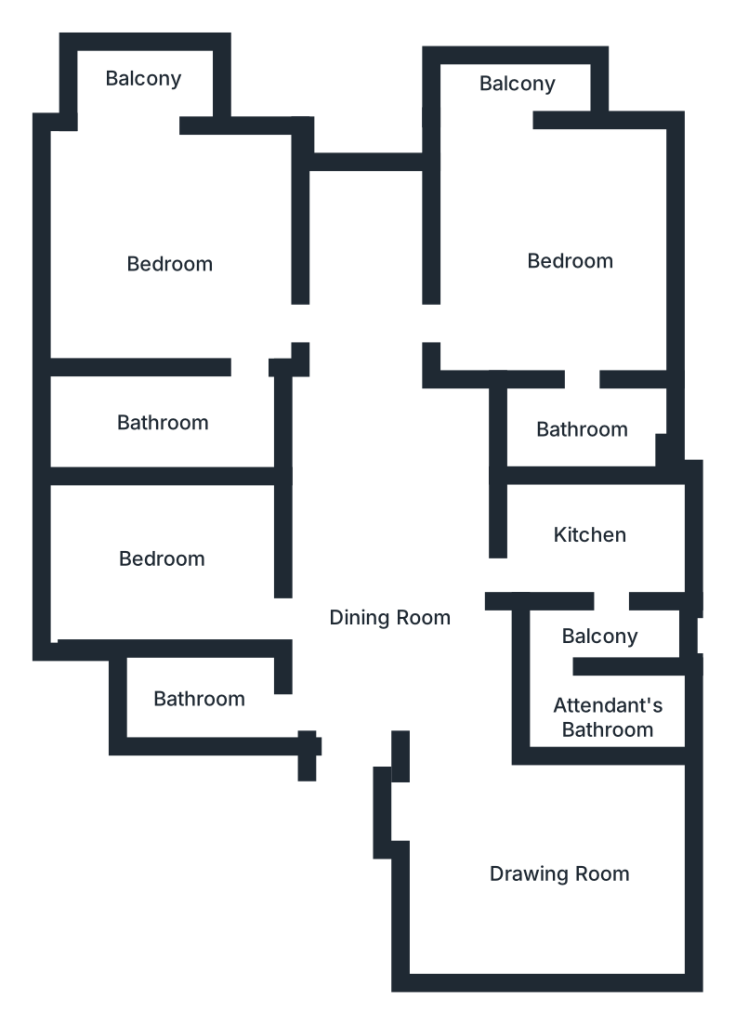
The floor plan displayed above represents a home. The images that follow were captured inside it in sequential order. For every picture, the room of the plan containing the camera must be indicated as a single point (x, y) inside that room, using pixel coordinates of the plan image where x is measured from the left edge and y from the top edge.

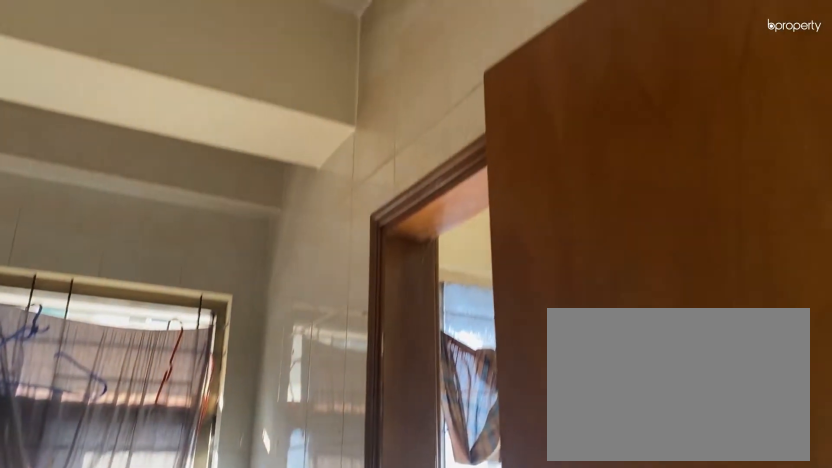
(586, 536)
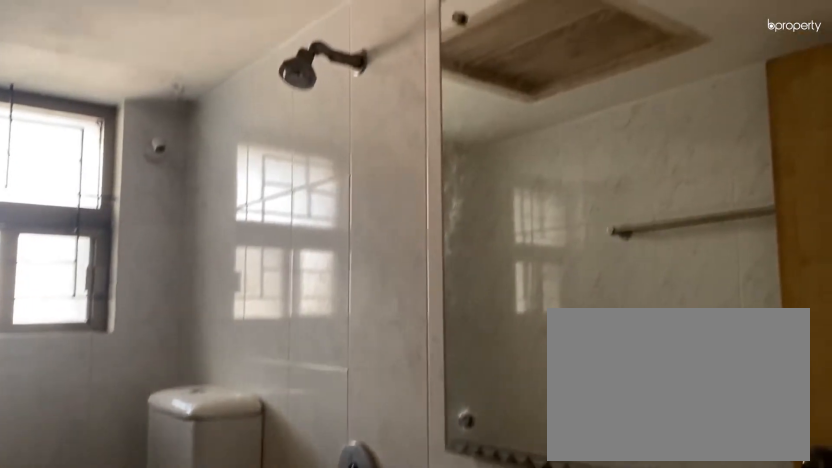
(197, 694)
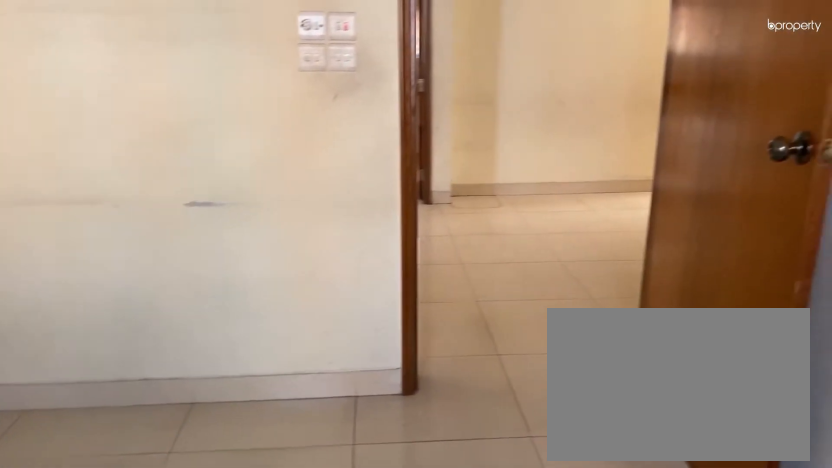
(160, 547)
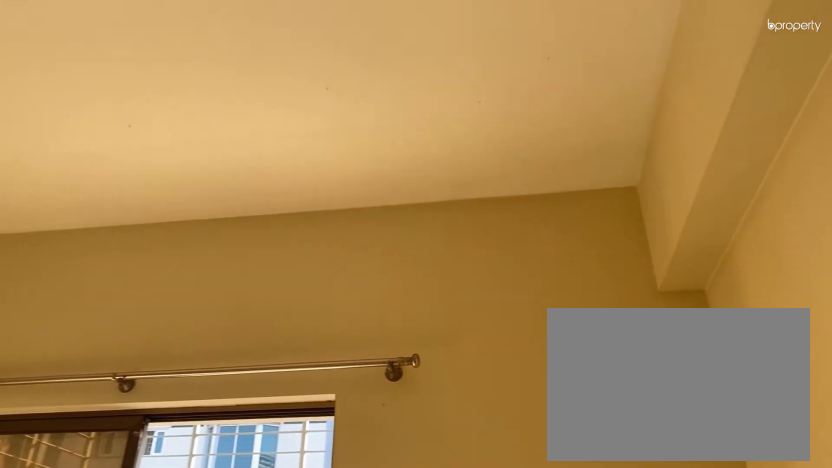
(176, 264)
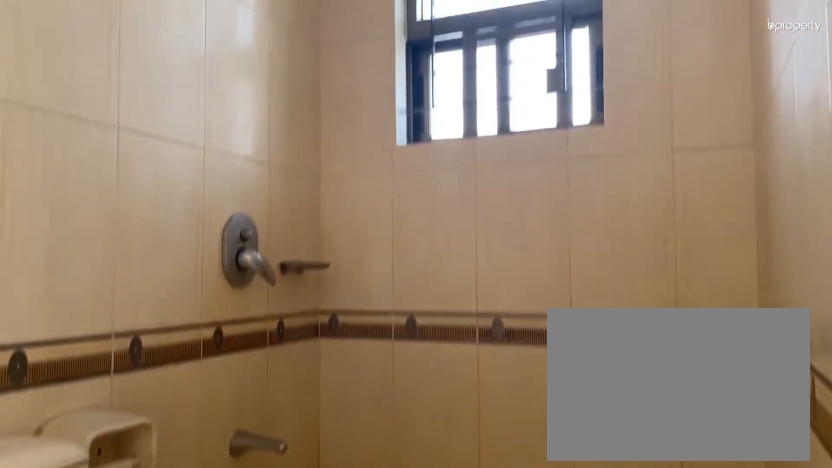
(168, 412)
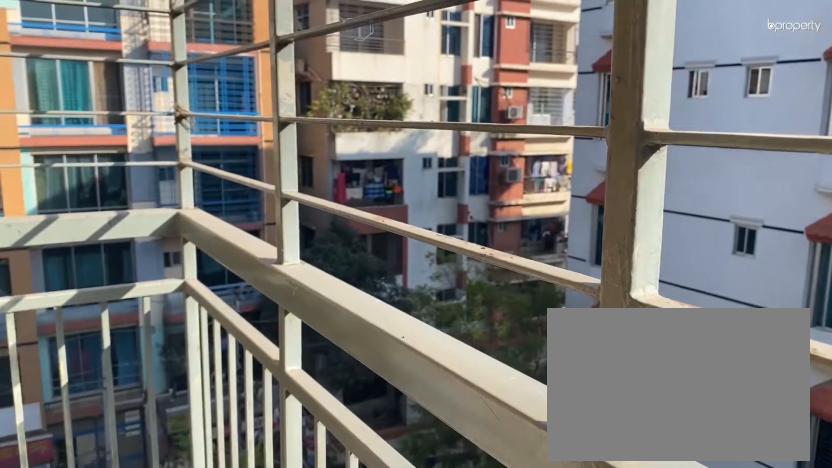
(145, 82)
